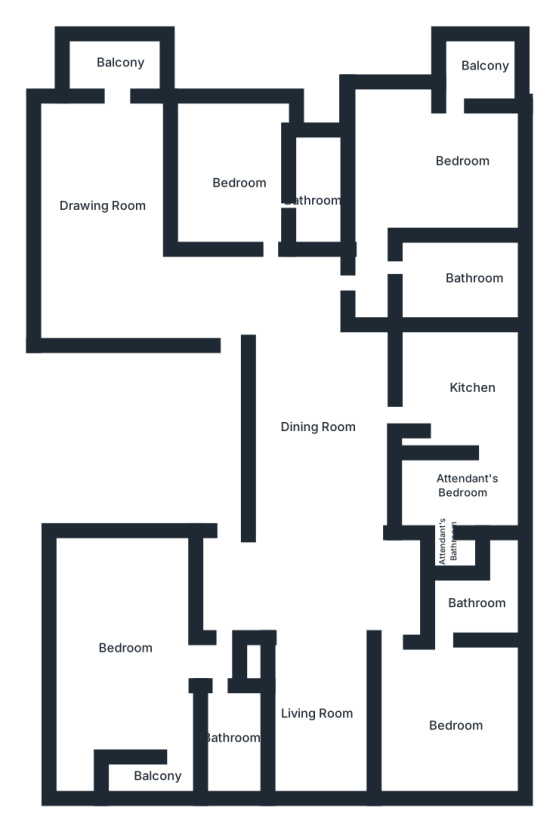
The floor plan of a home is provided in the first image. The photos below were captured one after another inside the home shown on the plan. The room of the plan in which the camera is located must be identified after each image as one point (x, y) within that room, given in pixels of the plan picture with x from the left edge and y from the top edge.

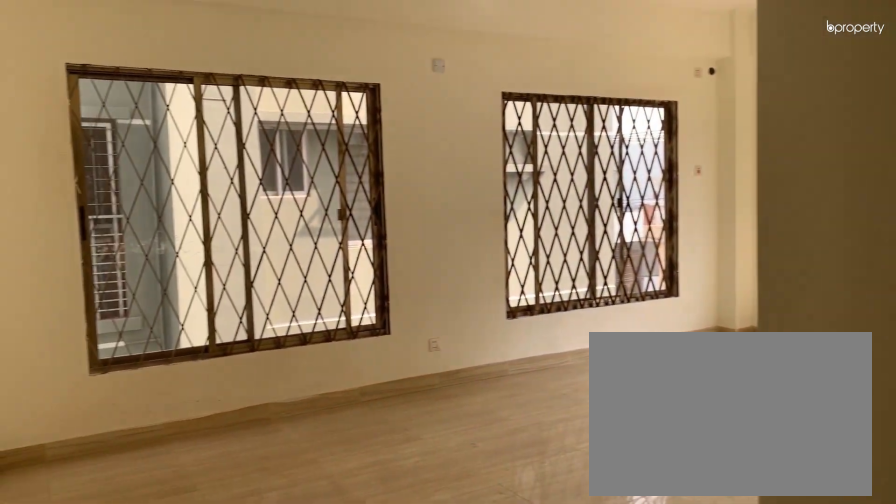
(189, 301)
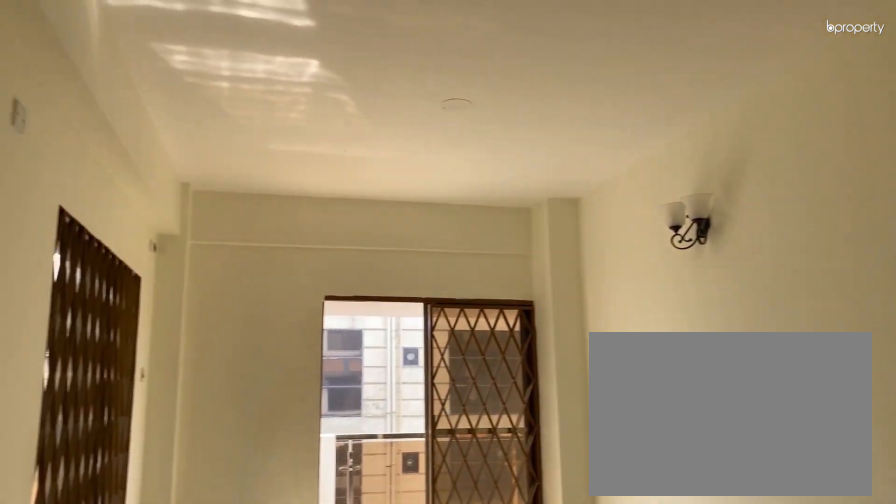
(106, 190)
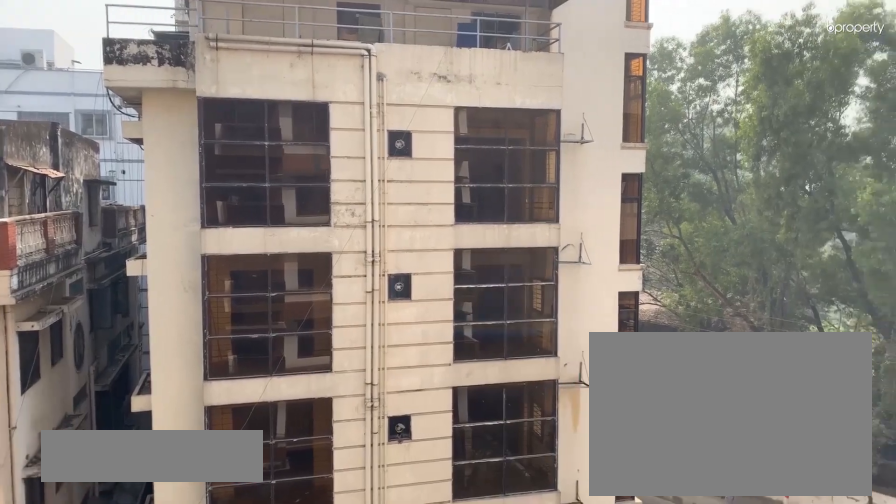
(118, 63)
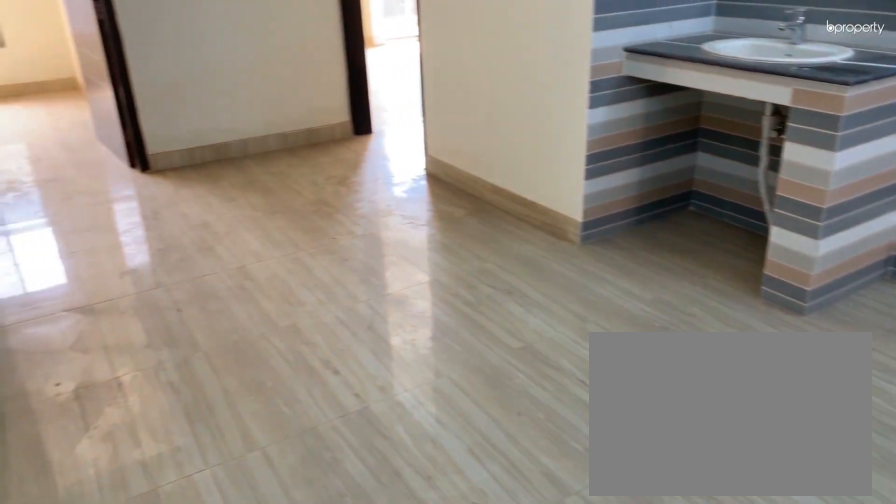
(318, 439)
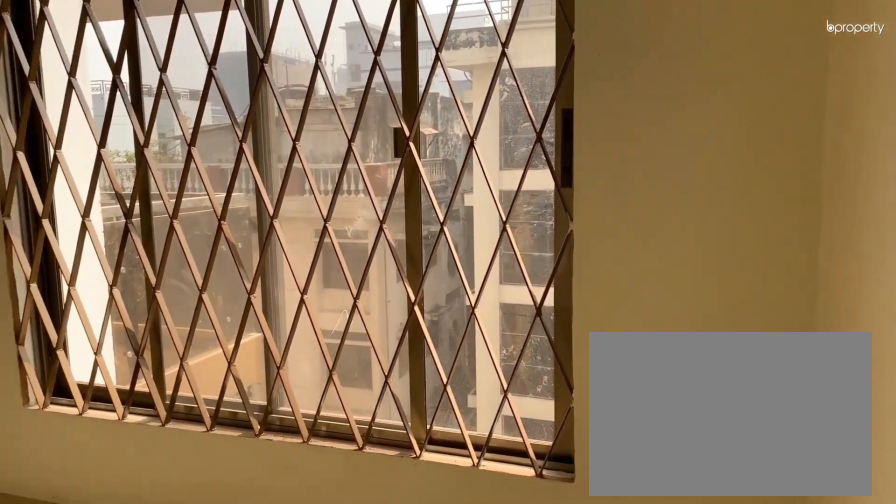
(236, 179)
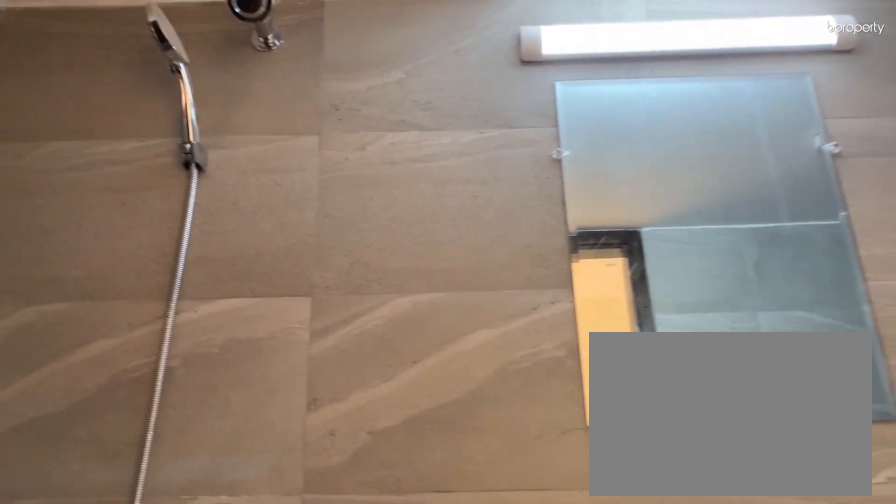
(313, 199)
